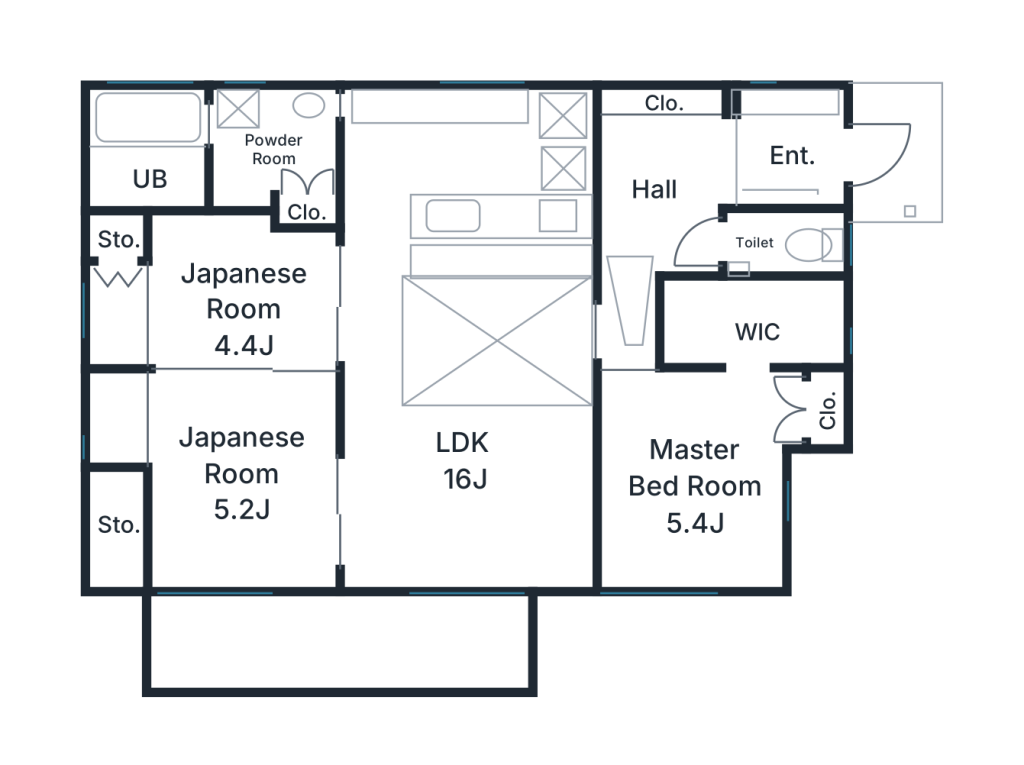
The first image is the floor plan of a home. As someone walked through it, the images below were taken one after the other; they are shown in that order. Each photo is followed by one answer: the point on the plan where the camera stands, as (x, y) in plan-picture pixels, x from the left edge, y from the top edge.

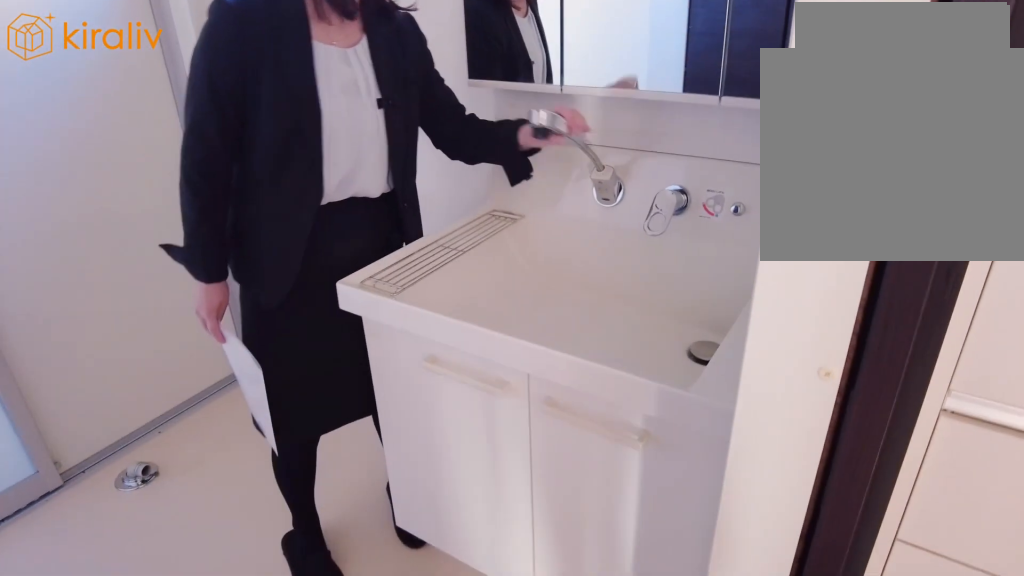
(274, 177)
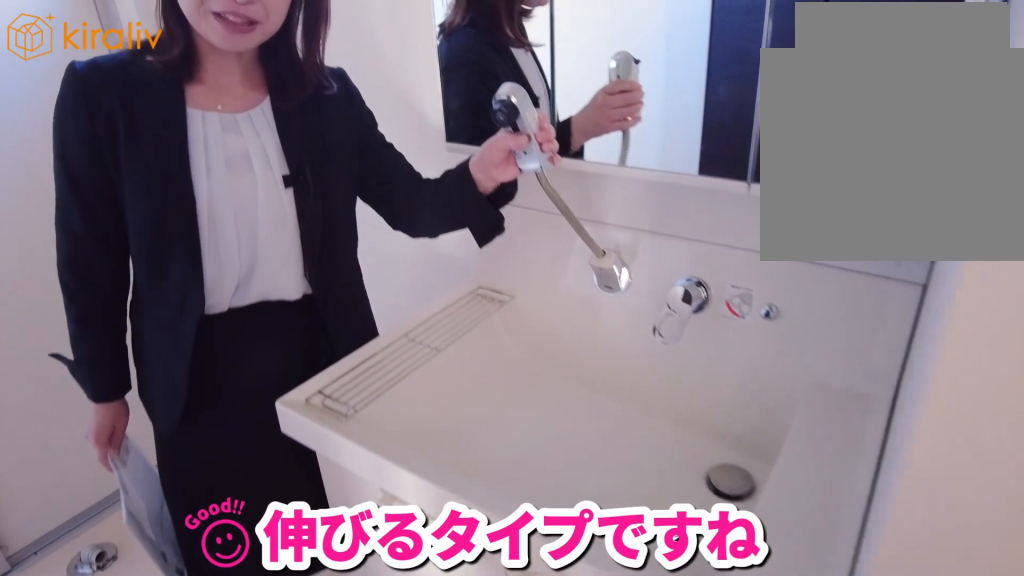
(273, 179)
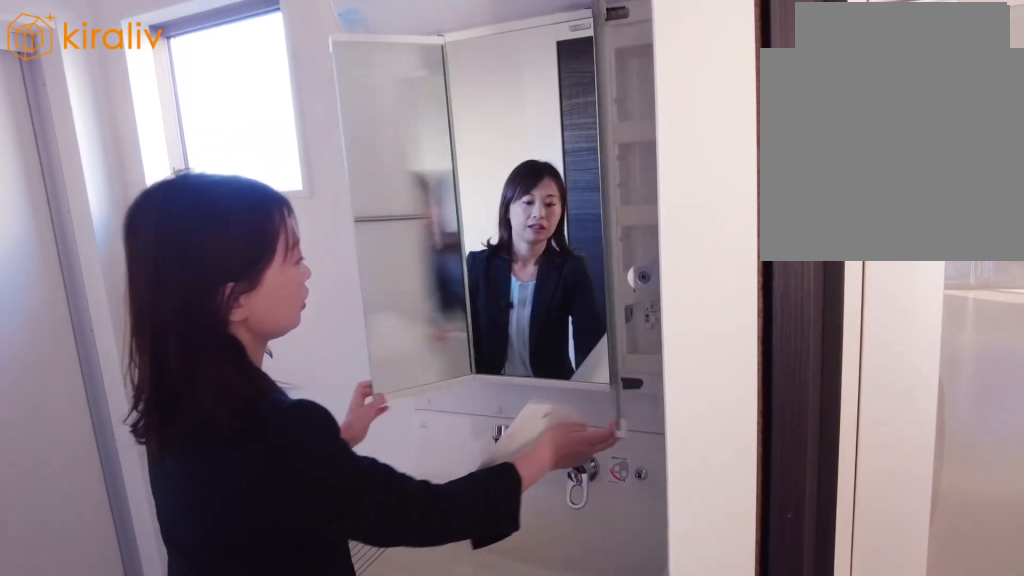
(256, 177)
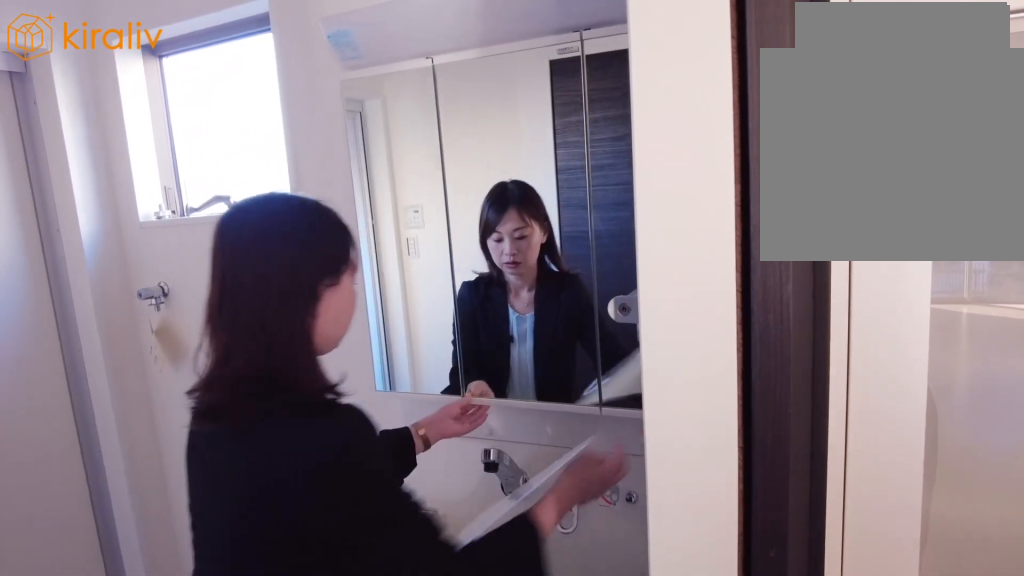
(255, 182)
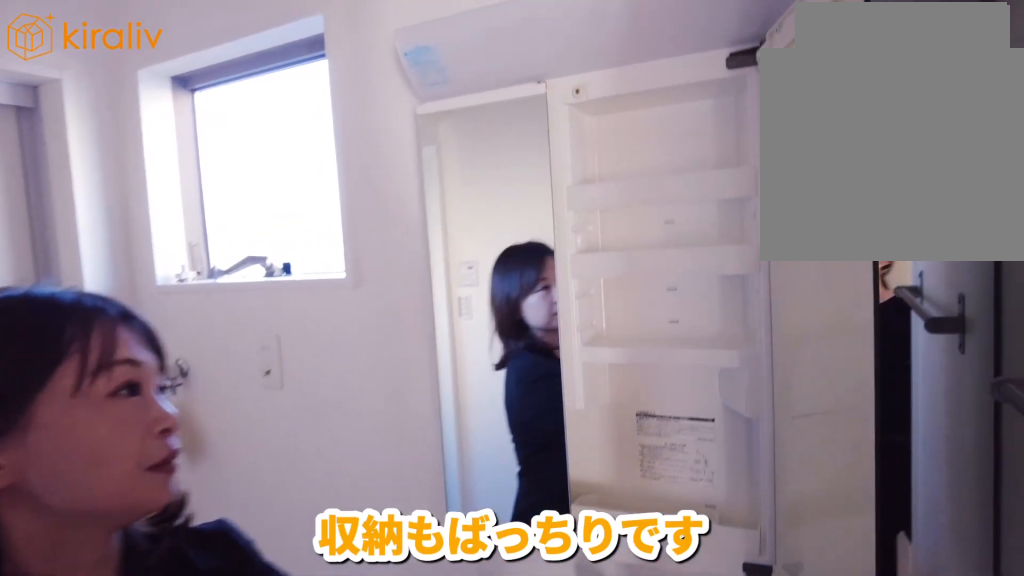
(250, 177)
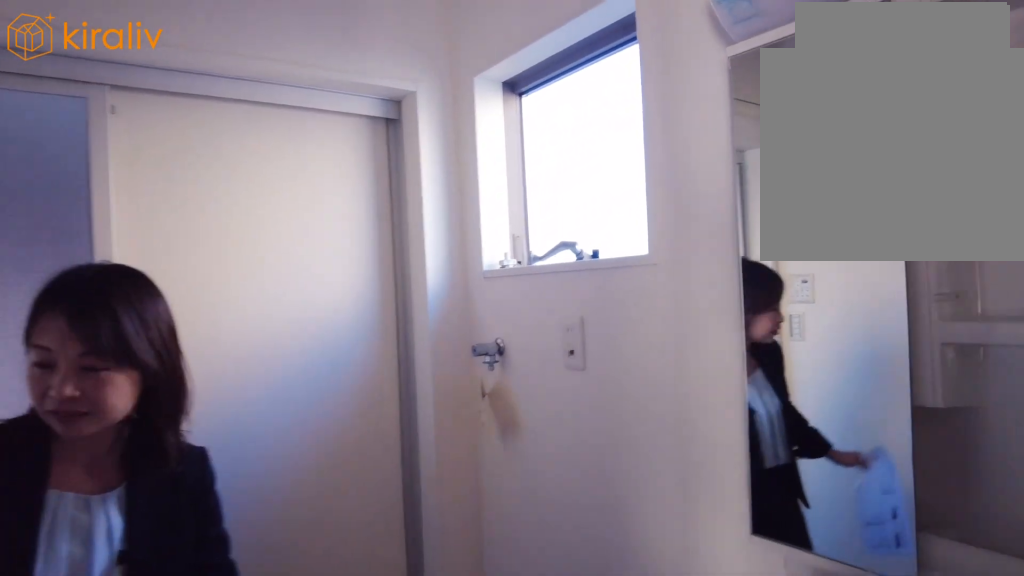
(237, 175)
